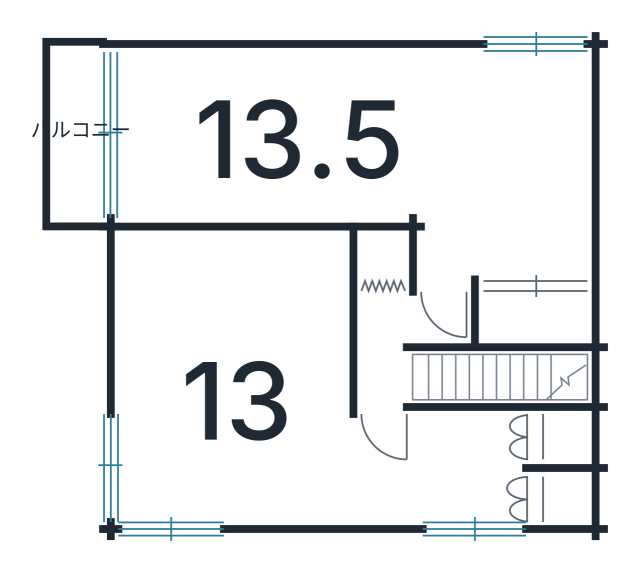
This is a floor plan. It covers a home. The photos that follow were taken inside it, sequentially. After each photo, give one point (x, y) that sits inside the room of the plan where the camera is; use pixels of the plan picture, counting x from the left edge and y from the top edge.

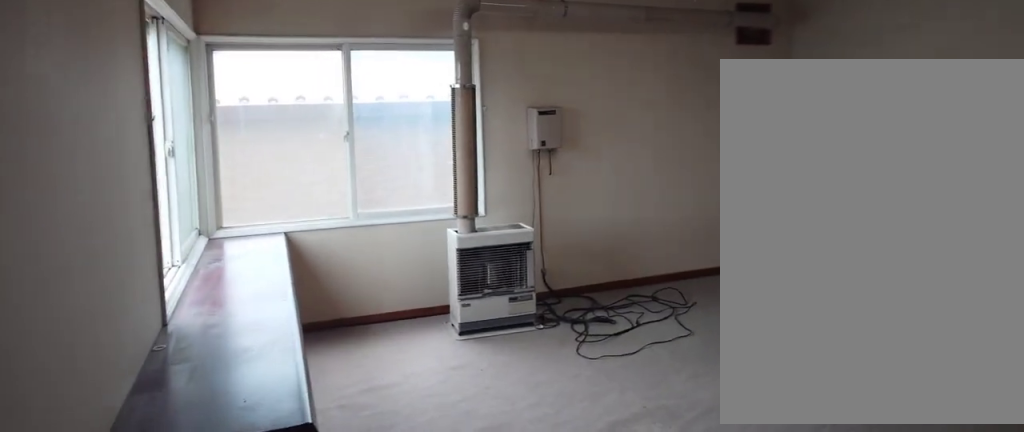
(225, 395)
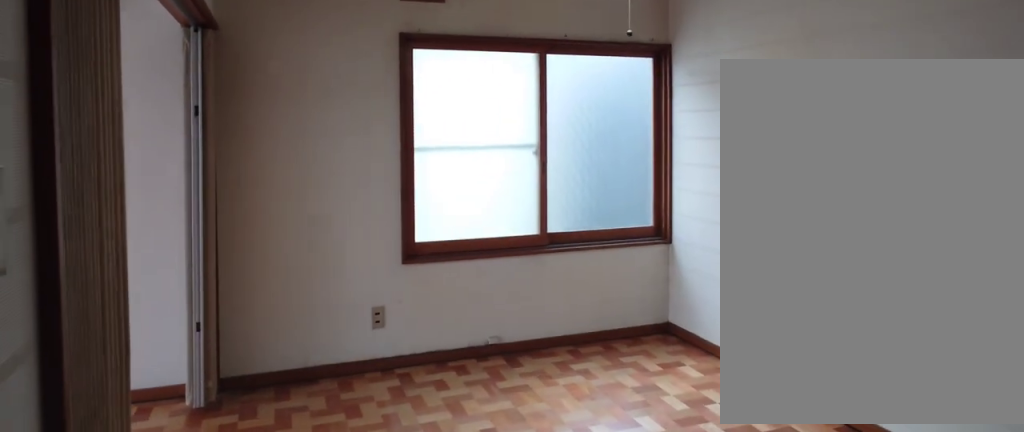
(346, 128)
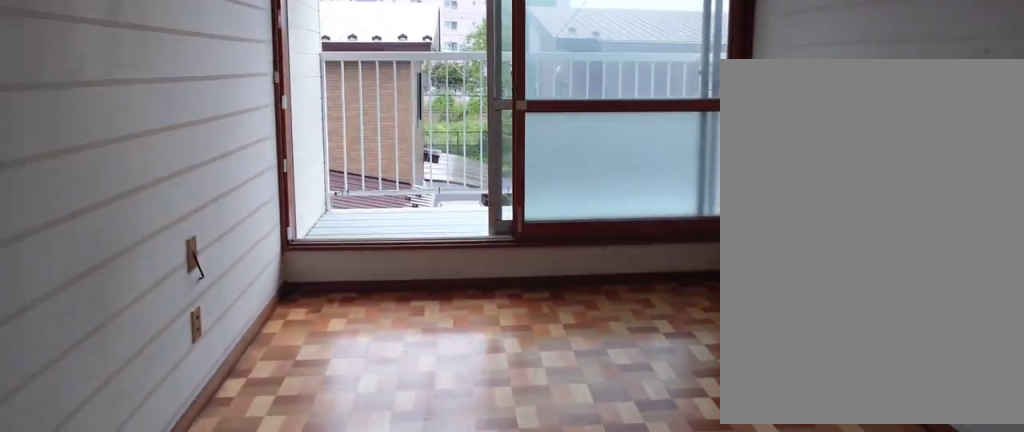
(346, 128)
